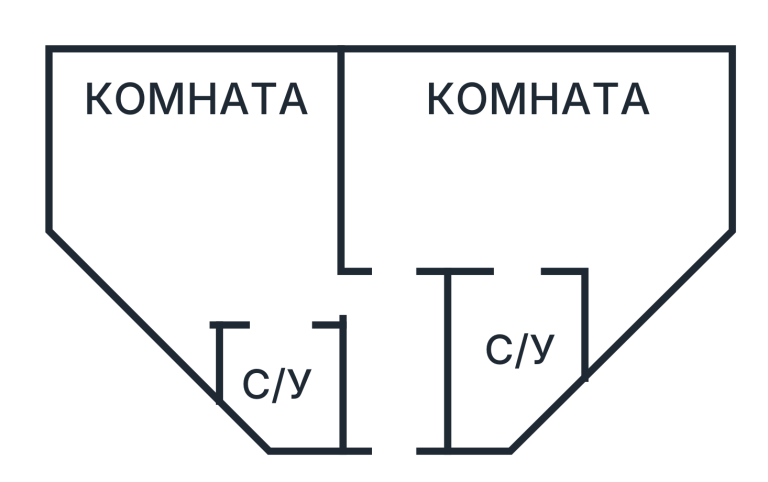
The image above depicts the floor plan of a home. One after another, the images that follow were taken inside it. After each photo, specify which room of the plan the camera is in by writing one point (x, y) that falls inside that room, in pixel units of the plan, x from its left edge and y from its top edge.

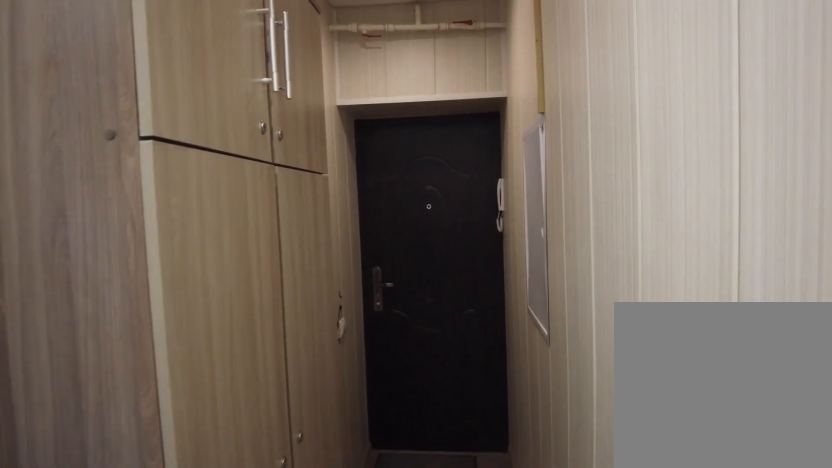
(403, 380)
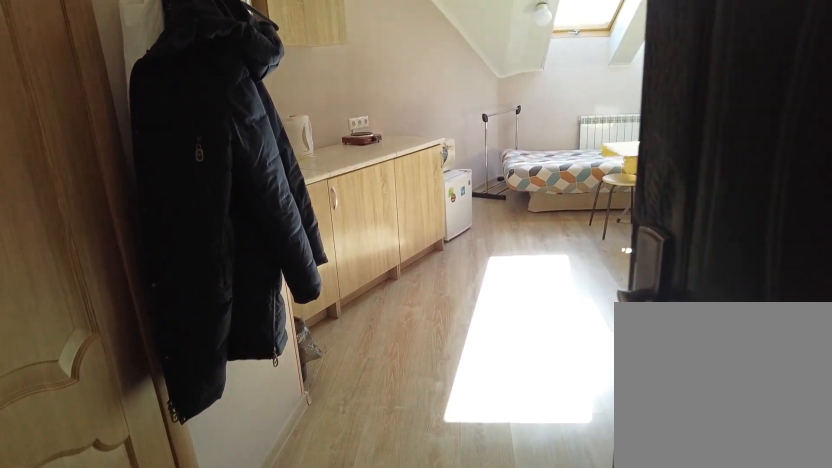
(369, 308)
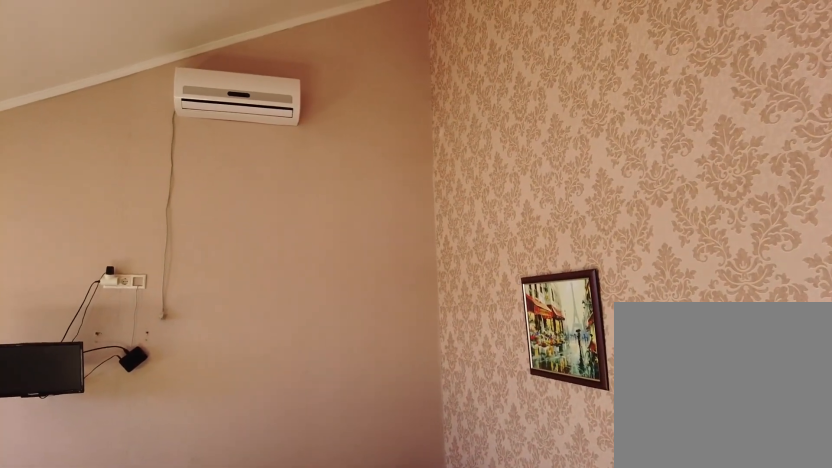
(251, 258)
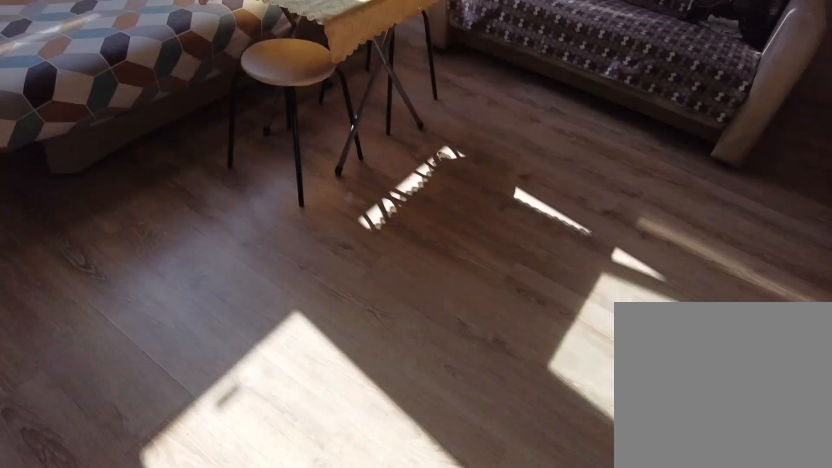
(251, 258)
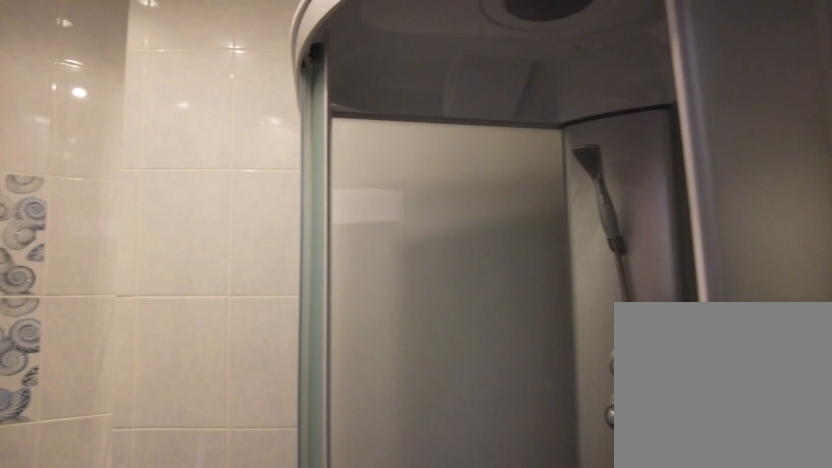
(296, 368)
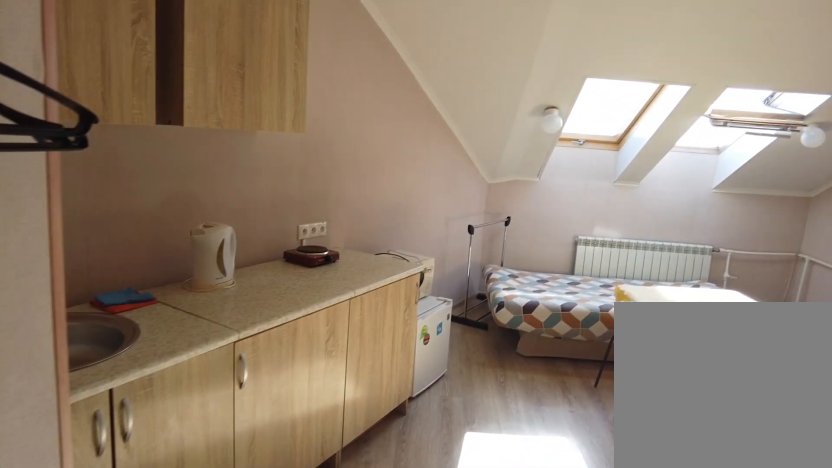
(258, 283)
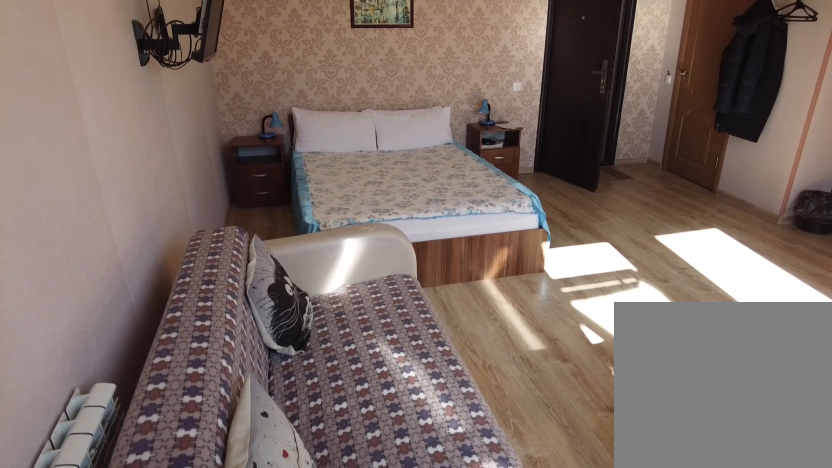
(284, 125)
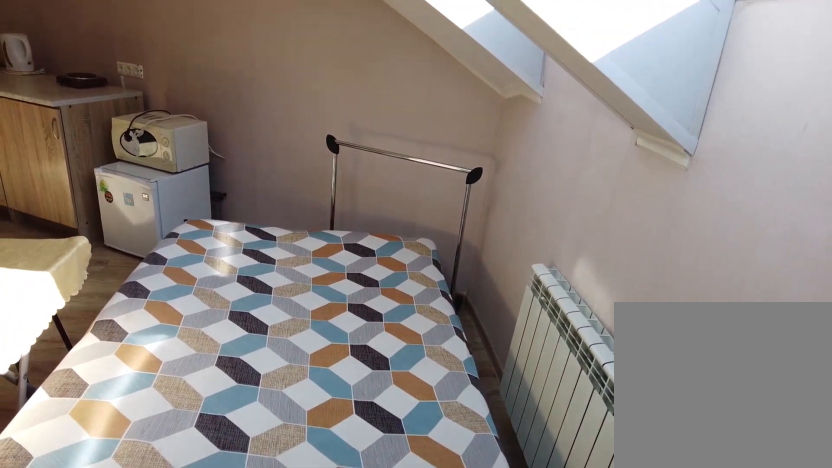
(284, 125)
